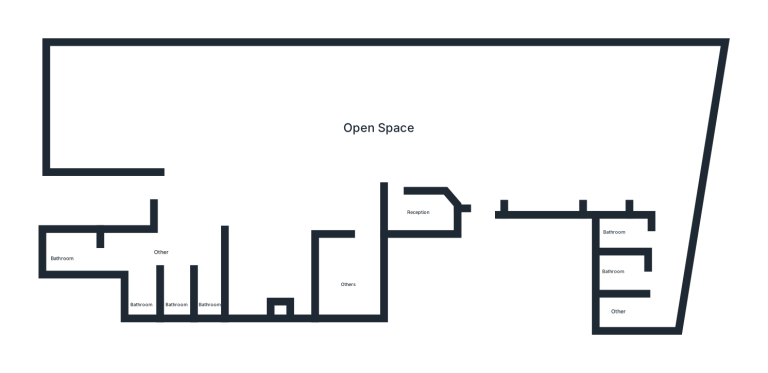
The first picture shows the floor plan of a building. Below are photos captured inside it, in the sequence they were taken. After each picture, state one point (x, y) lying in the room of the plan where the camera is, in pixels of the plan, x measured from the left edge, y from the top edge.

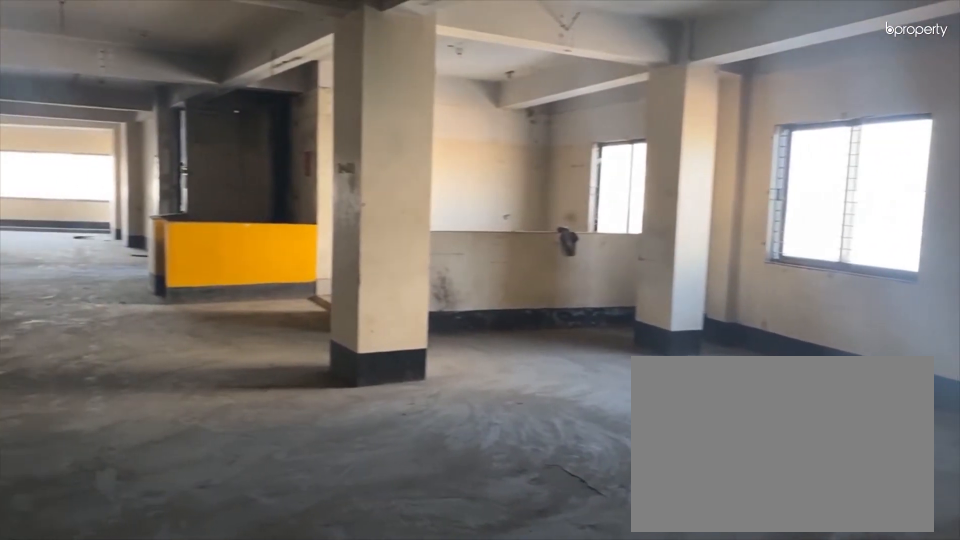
(238, 173)
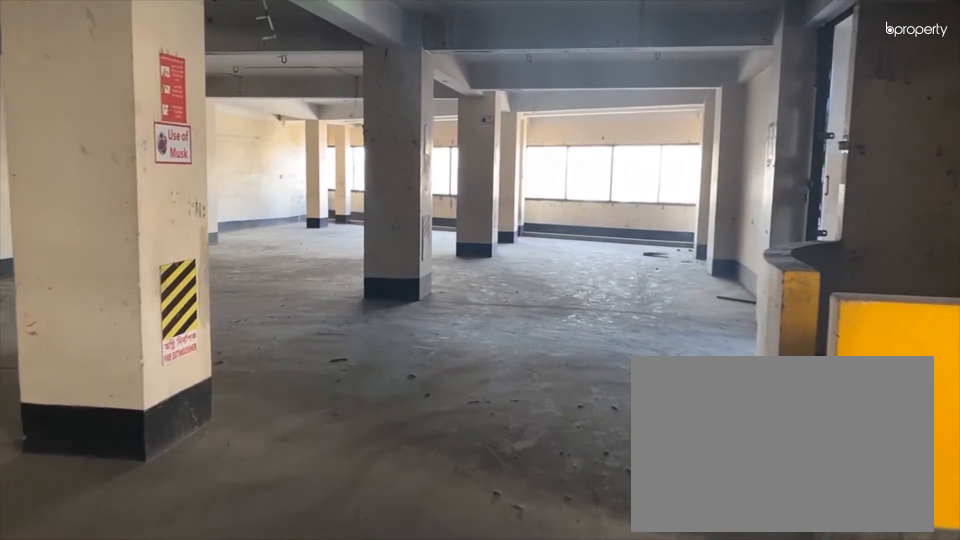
(348, 137)
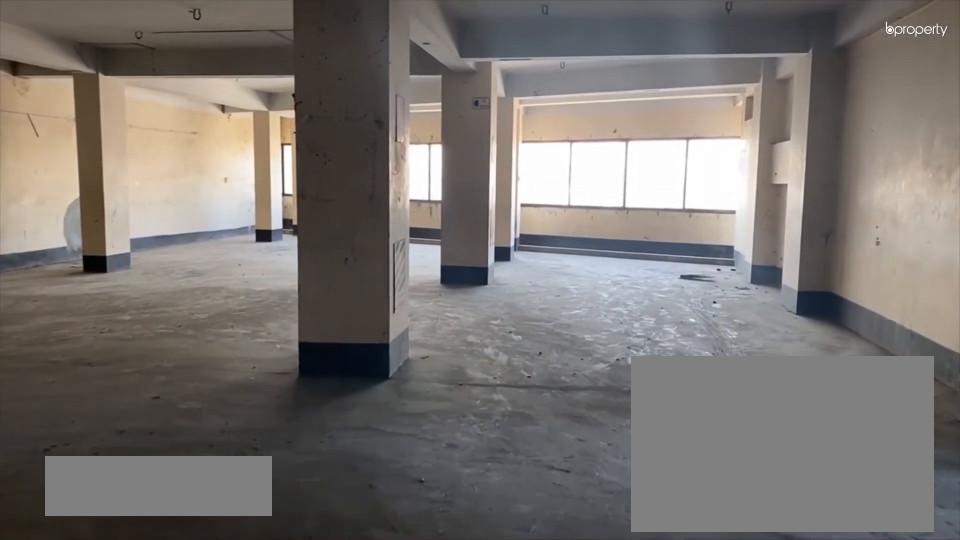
(426, 127)
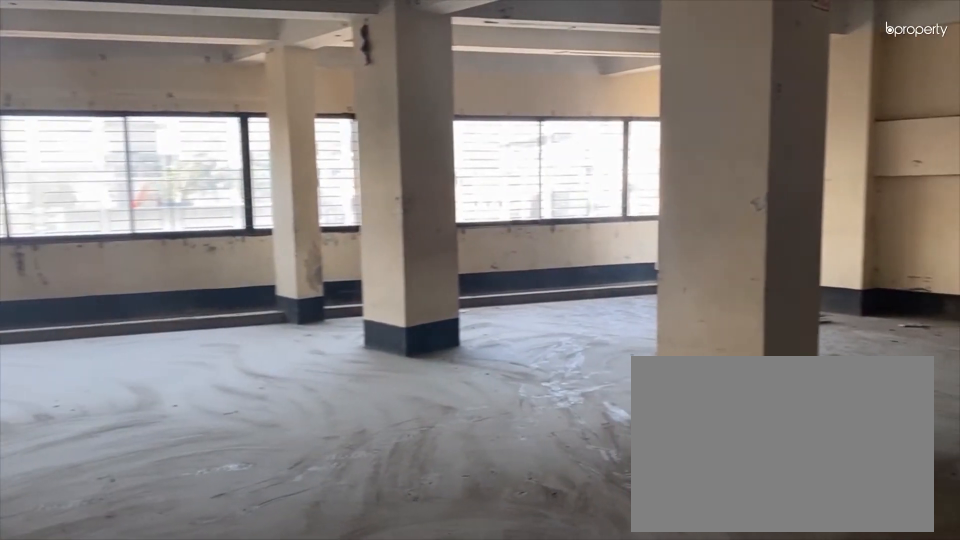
(614, 115)
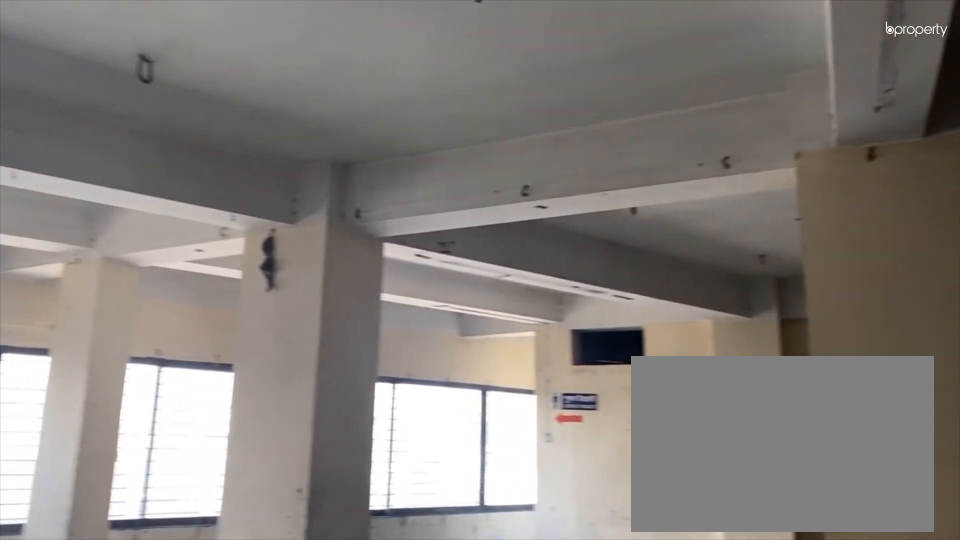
(615, 115)
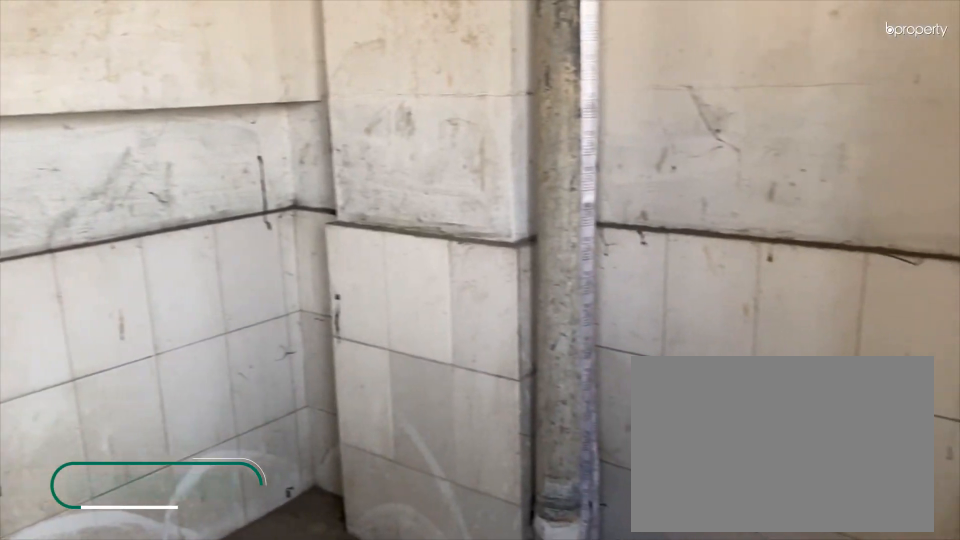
(642, 228)
